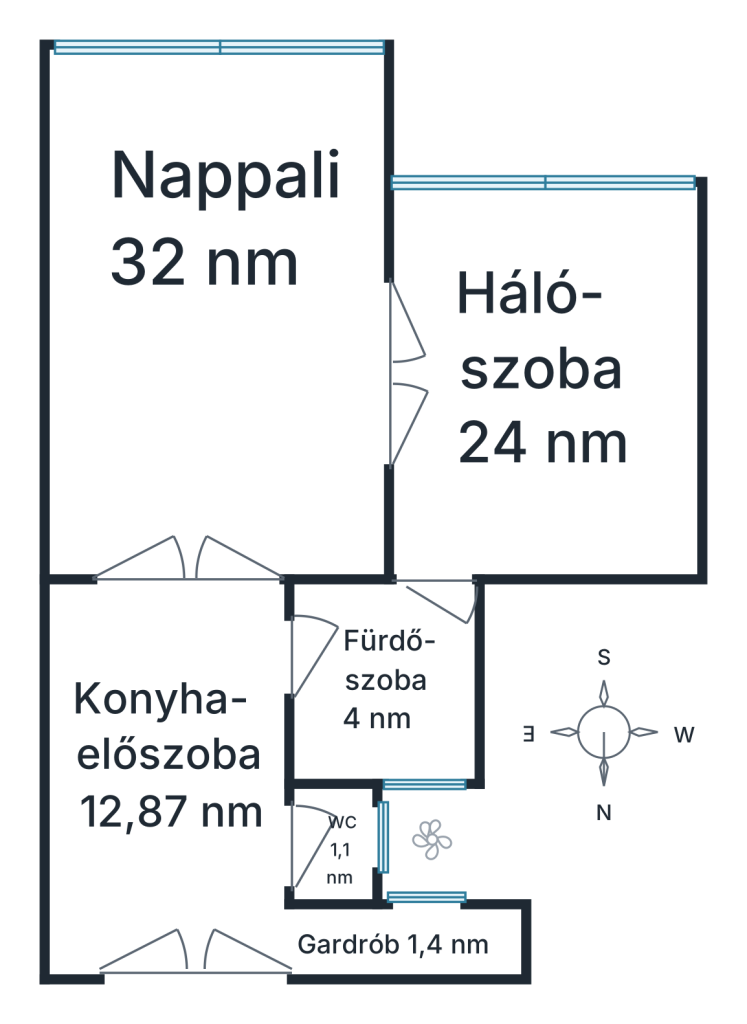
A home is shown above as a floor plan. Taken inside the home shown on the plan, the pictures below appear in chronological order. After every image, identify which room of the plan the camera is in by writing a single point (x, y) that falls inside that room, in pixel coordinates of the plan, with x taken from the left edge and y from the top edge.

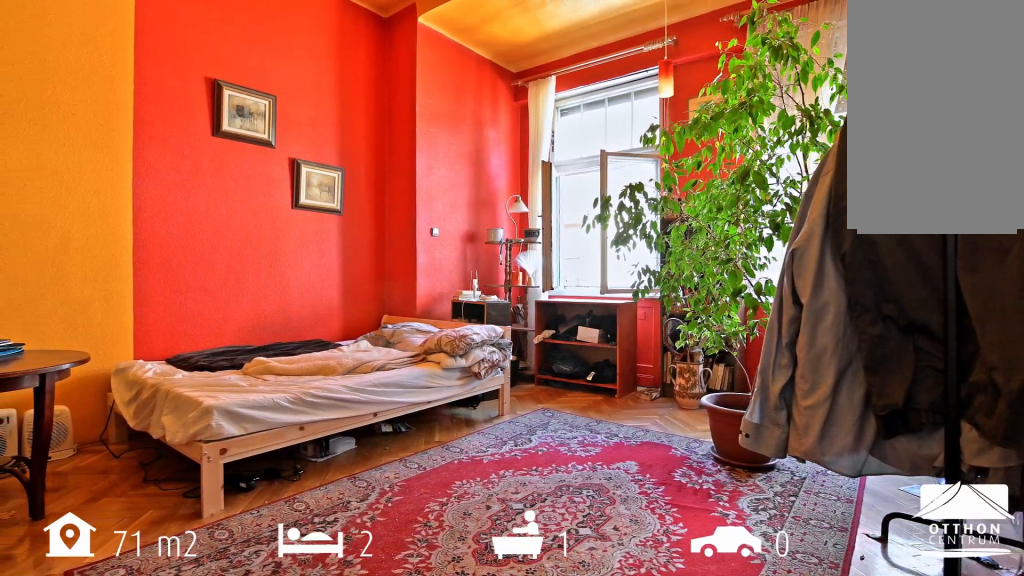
(218, 346)
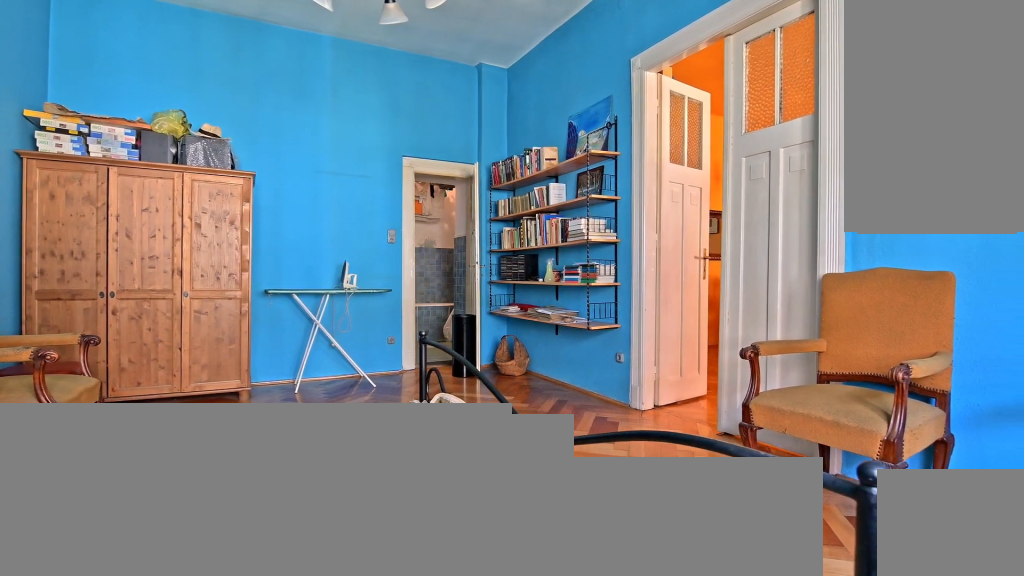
(552, 383)
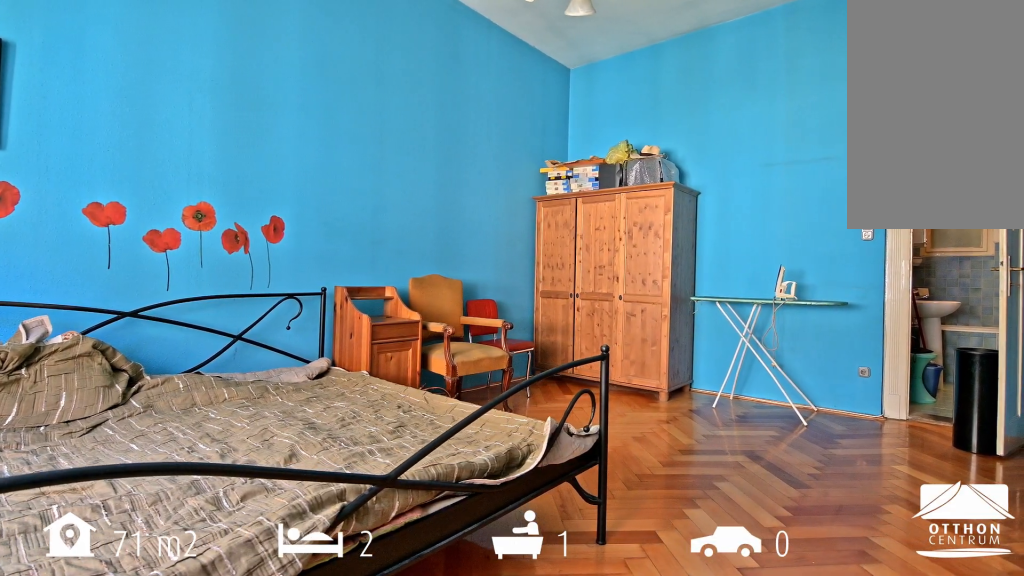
(553, 383)
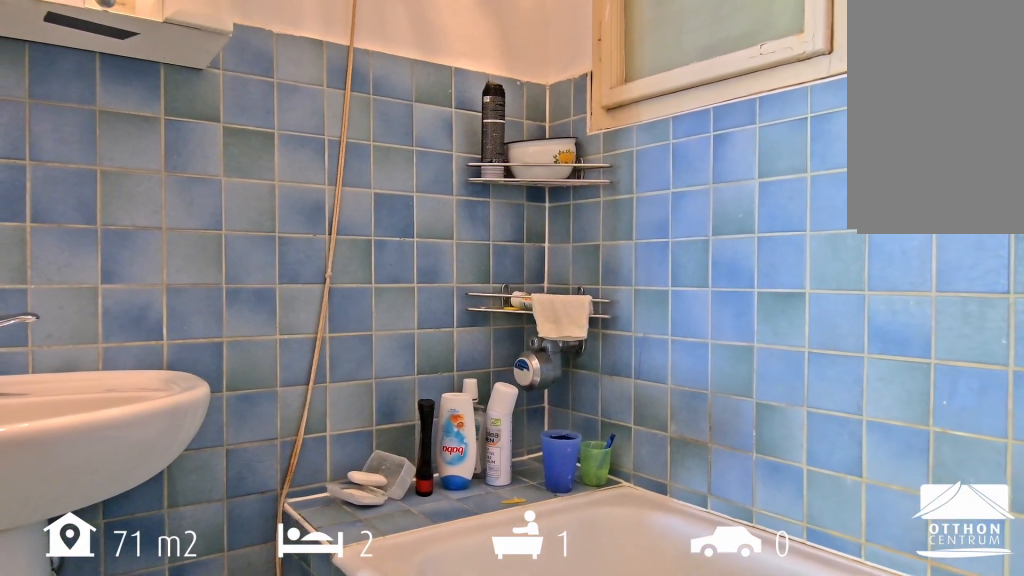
(385, 679)
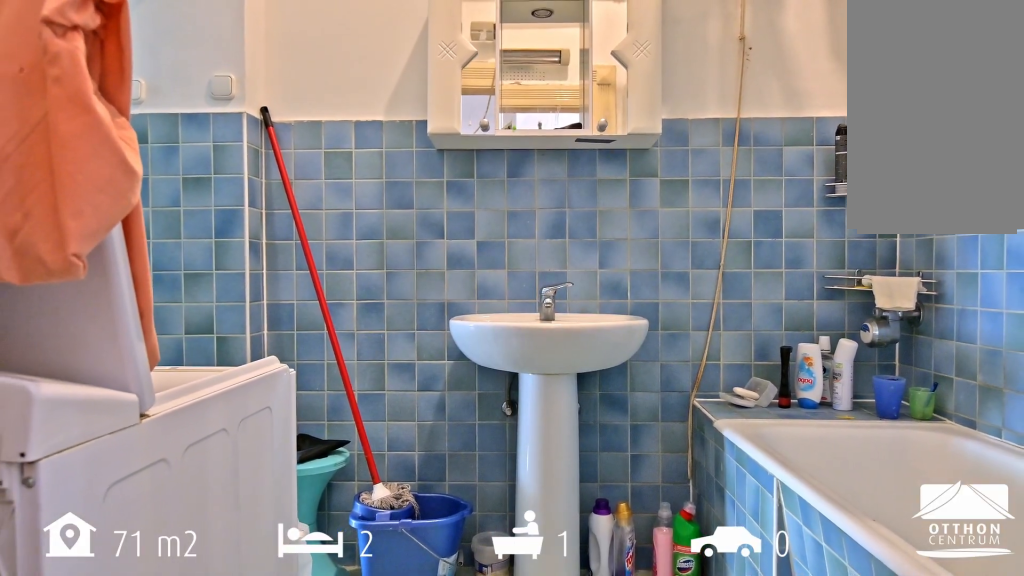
(384, 679)
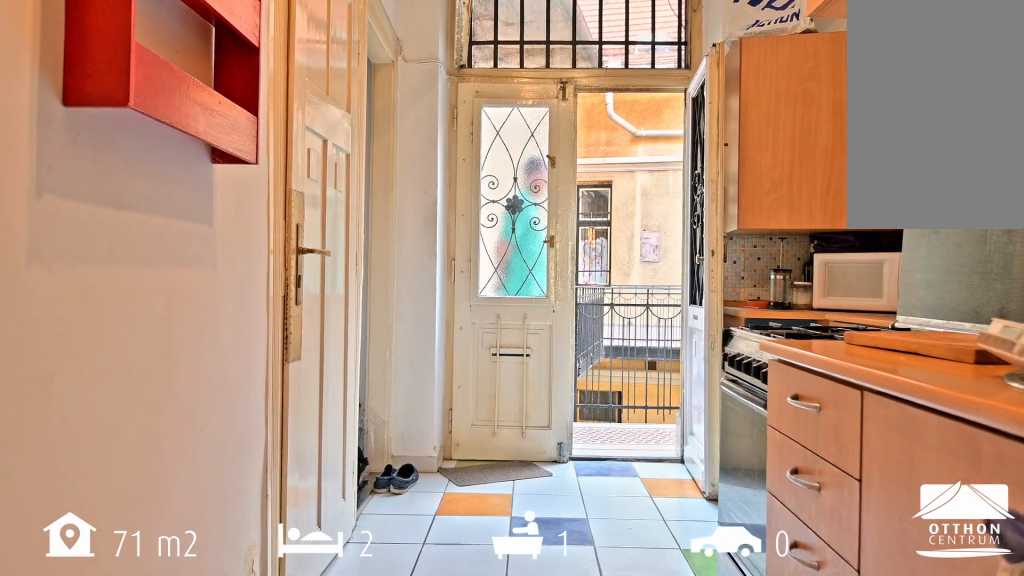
(158, 775)
